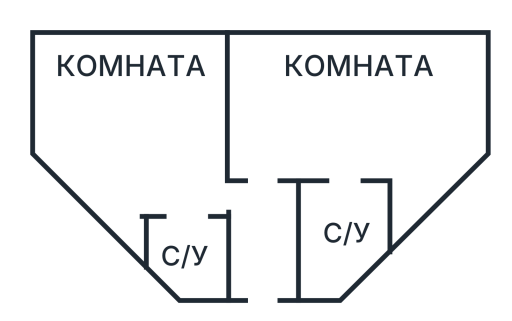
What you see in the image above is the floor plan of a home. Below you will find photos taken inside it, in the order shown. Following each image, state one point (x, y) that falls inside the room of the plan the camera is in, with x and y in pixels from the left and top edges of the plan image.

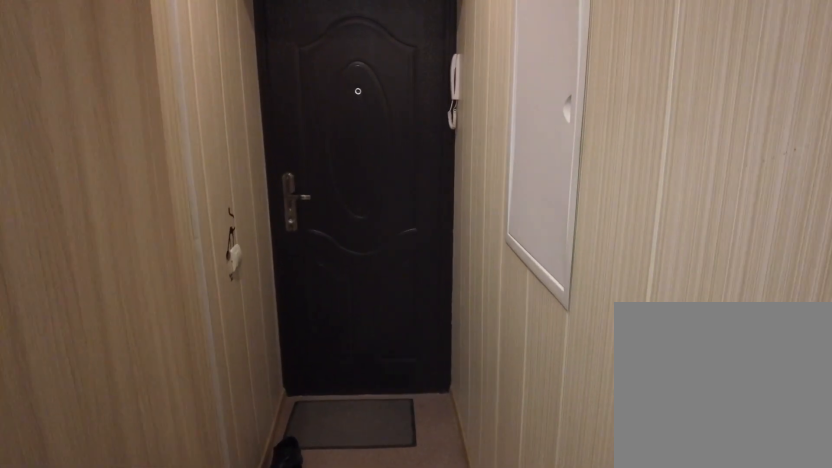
(268, 253)
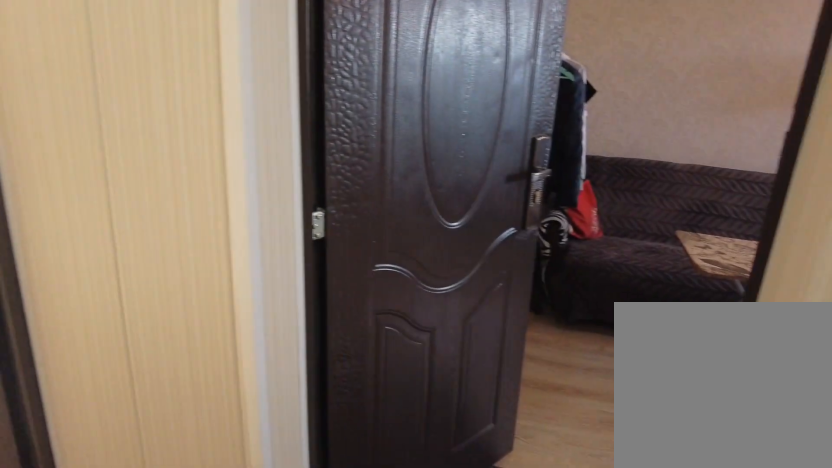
(268, 253)
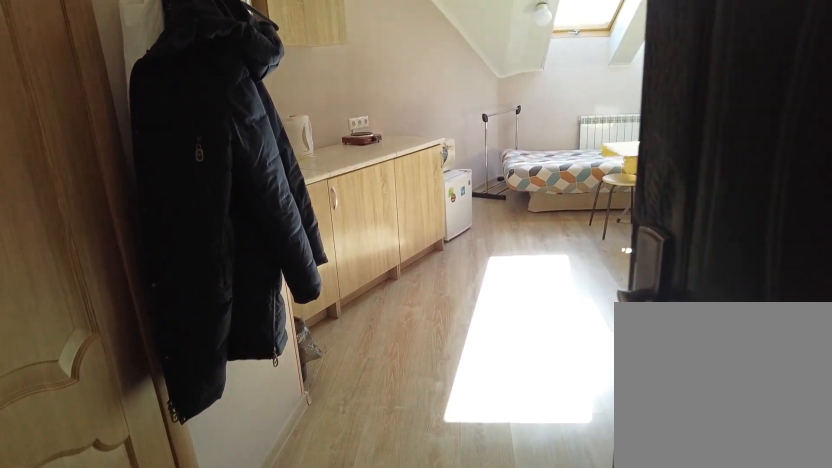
(246, 205)
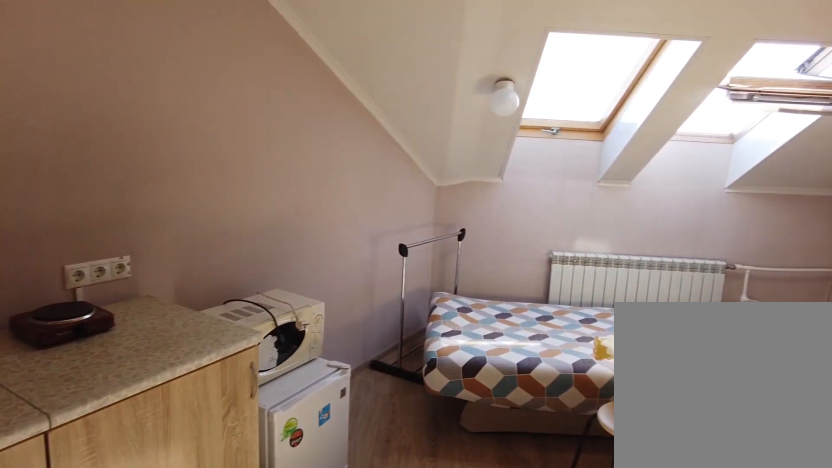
(167, 171)
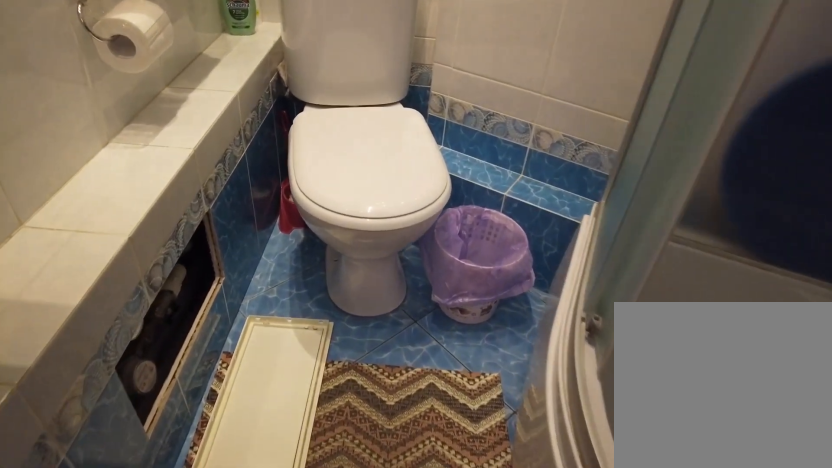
(197, 245)
